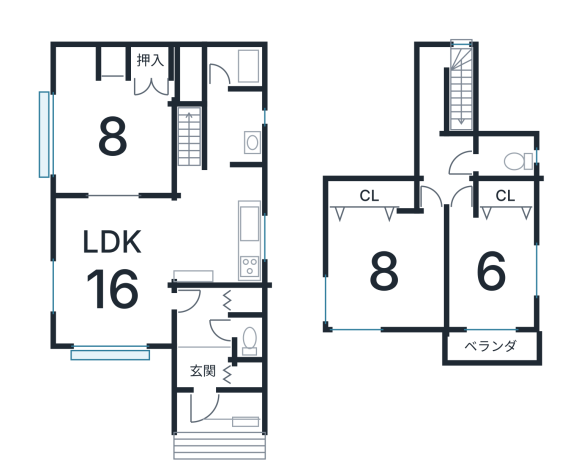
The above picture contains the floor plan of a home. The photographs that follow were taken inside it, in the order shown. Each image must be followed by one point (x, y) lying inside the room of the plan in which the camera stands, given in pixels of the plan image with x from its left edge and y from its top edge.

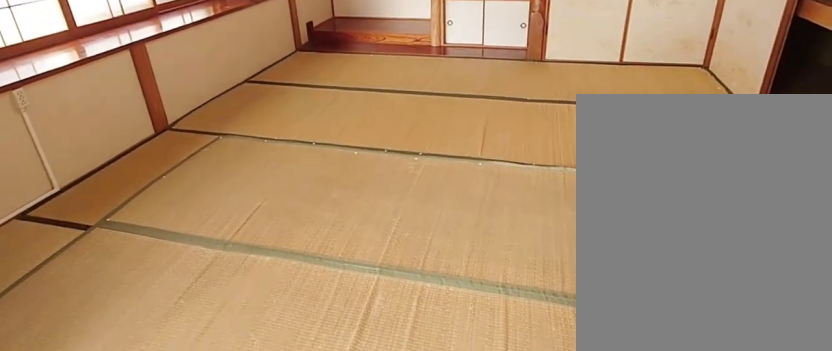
(108, 135)
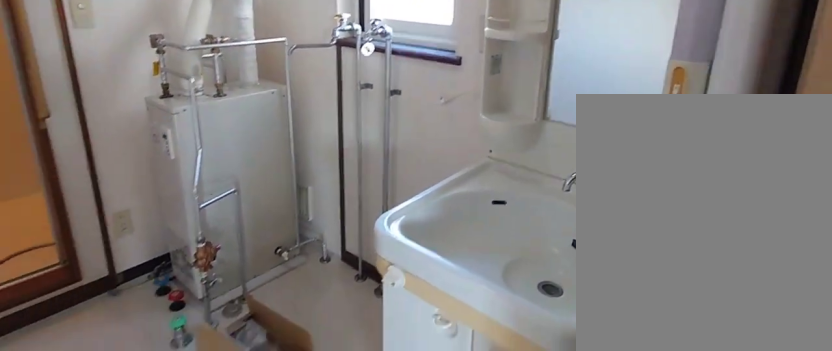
(240, 135)
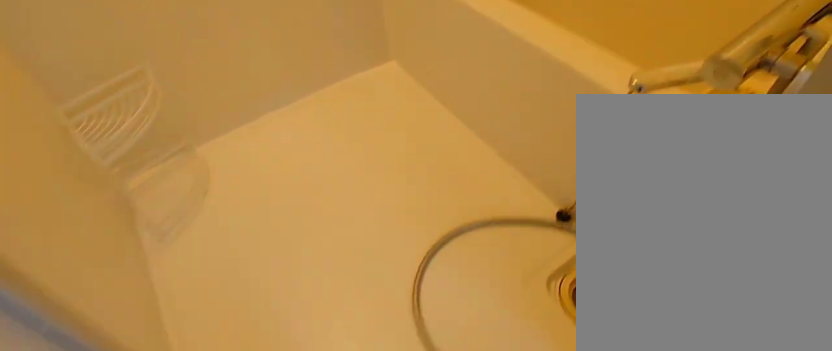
(235, 68)
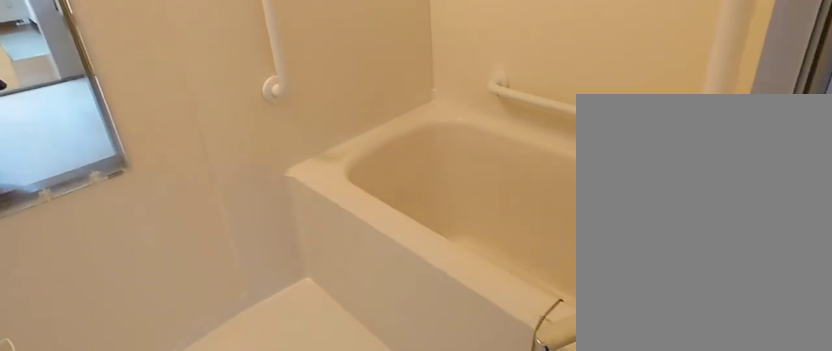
(235, 68)
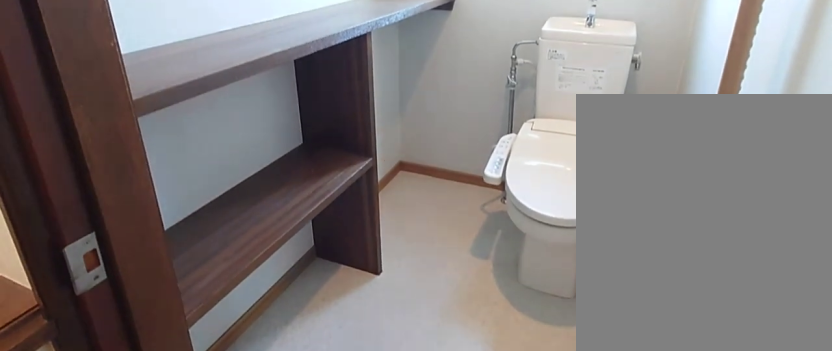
(506, 165)
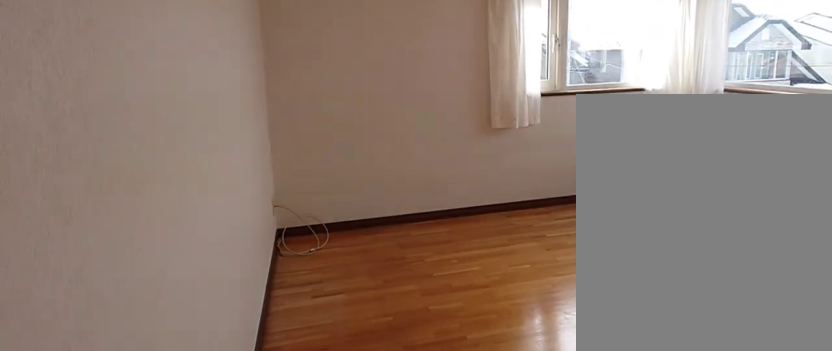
(382, 262)
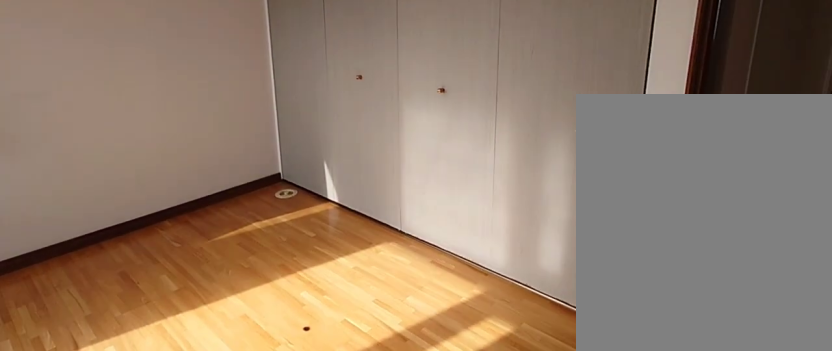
(382, 262)
